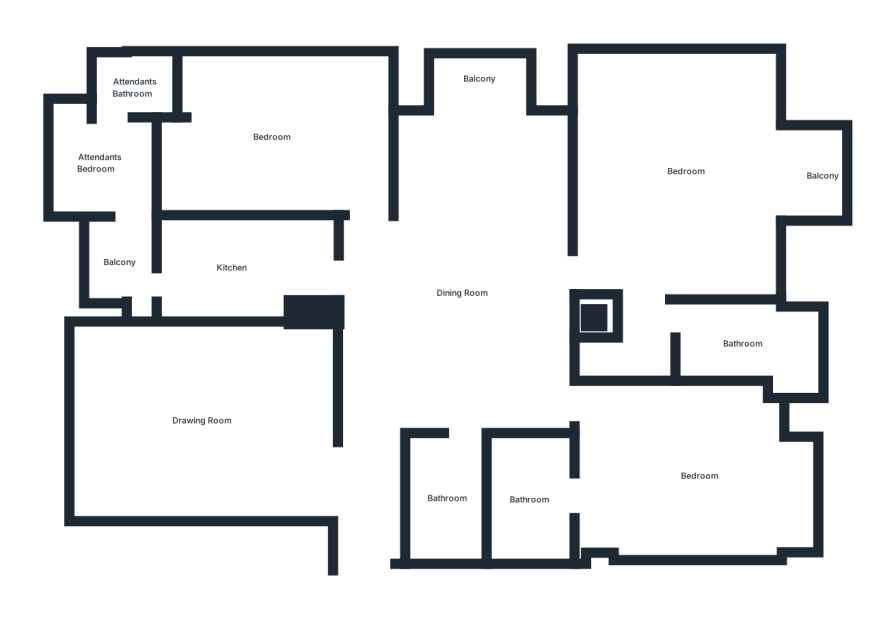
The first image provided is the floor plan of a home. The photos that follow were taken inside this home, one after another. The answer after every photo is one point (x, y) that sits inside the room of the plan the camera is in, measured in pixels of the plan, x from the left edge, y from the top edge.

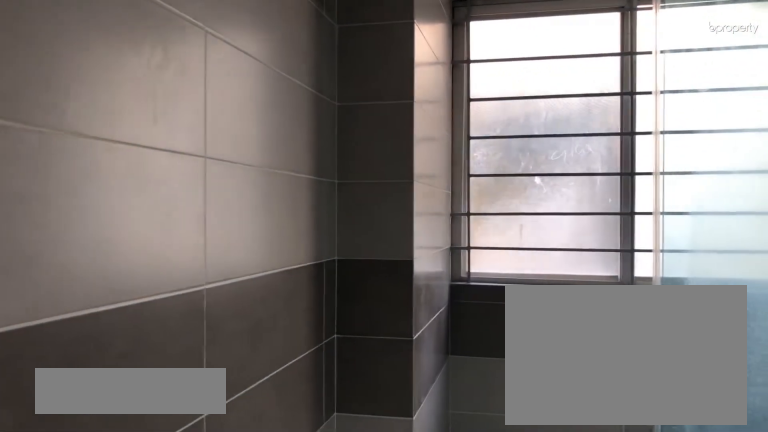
(752, 344)
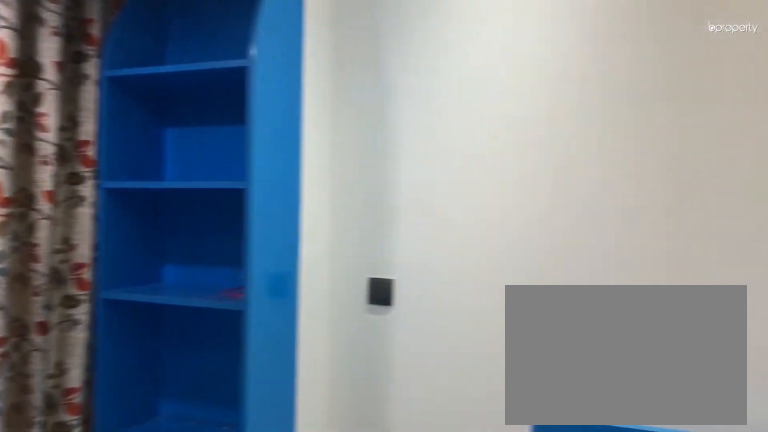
(699, 478)
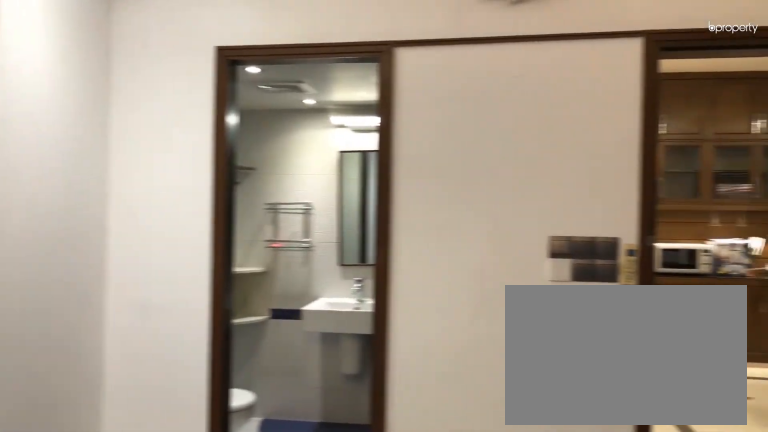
(699, 478)
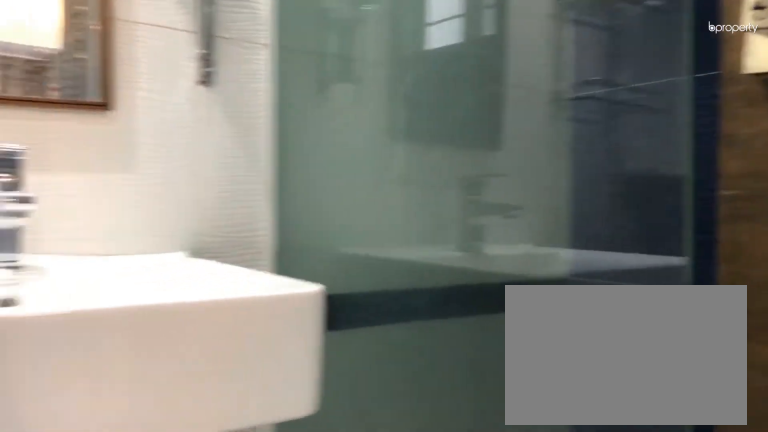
(527, 499)
